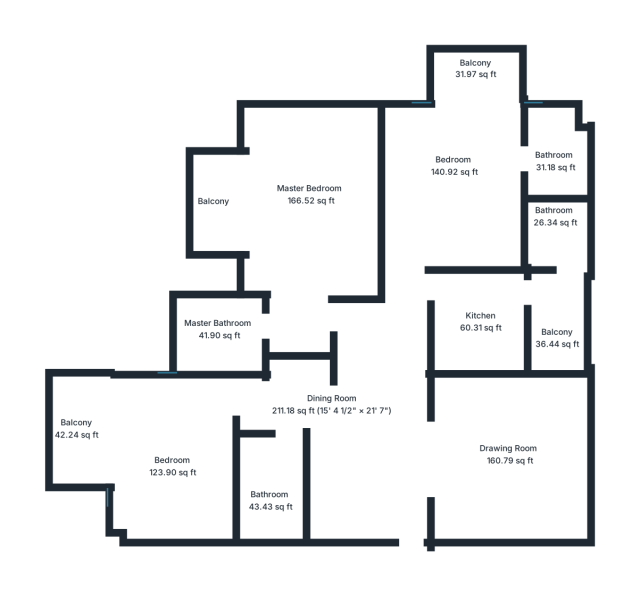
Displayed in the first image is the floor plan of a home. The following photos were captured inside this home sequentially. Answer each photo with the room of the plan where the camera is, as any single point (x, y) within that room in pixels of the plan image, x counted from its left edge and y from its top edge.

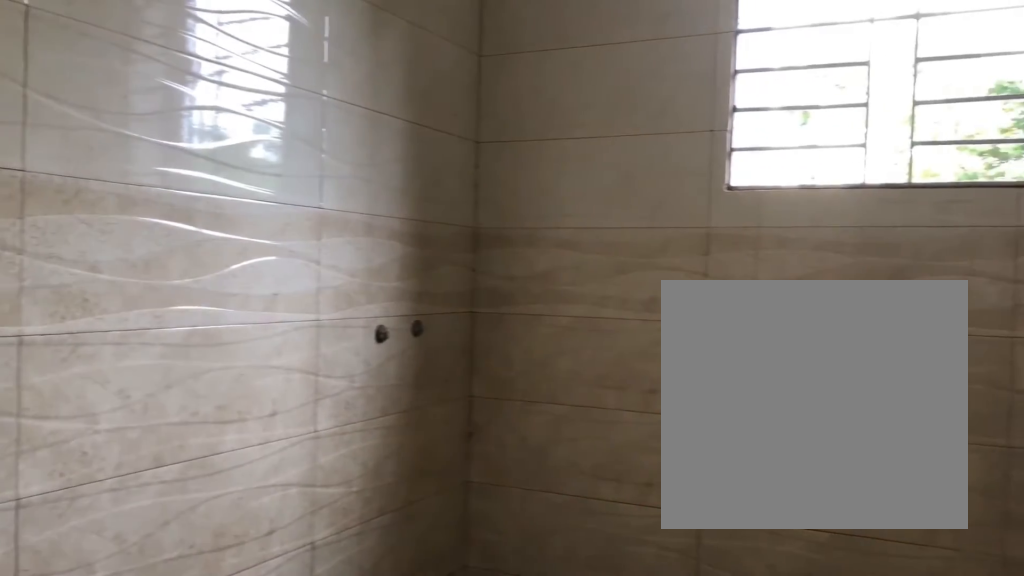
(222, 326)
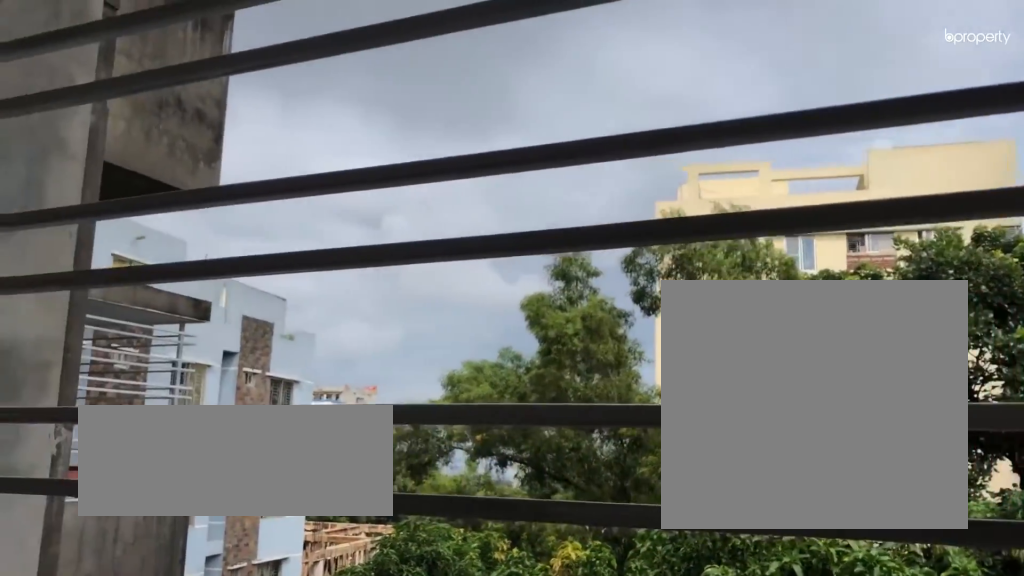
(213, 205)
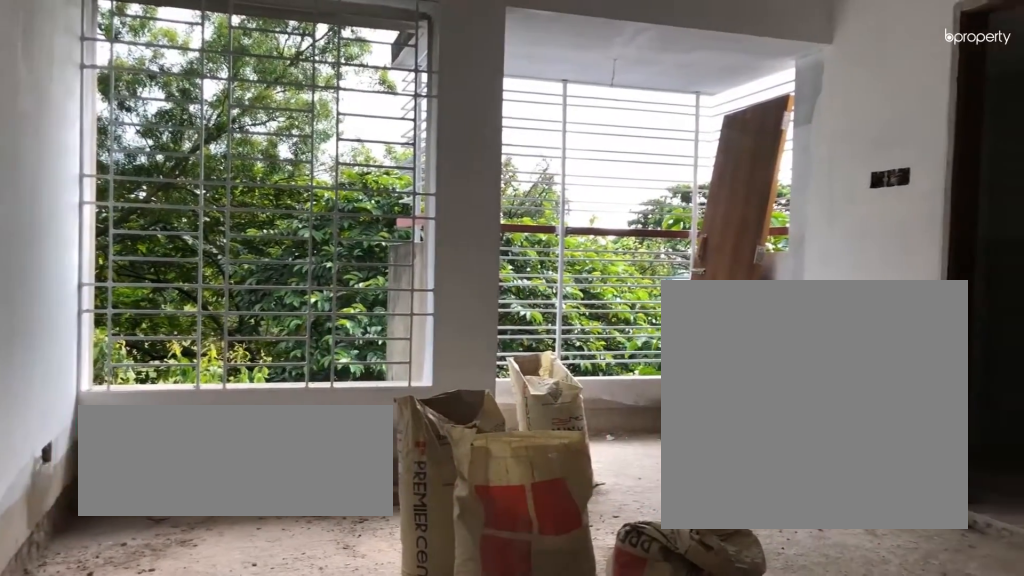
(454, 166)
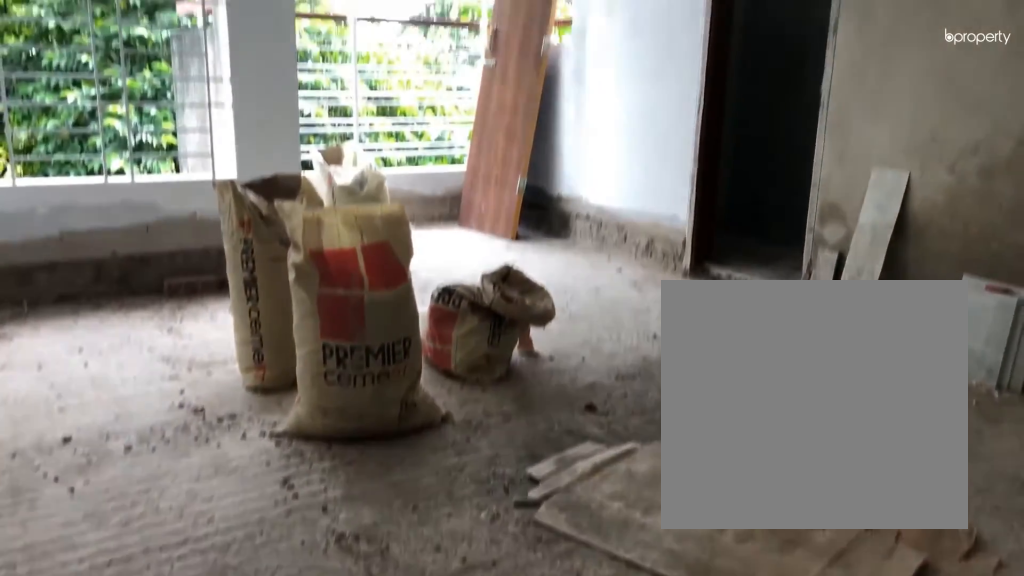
(454, 166)
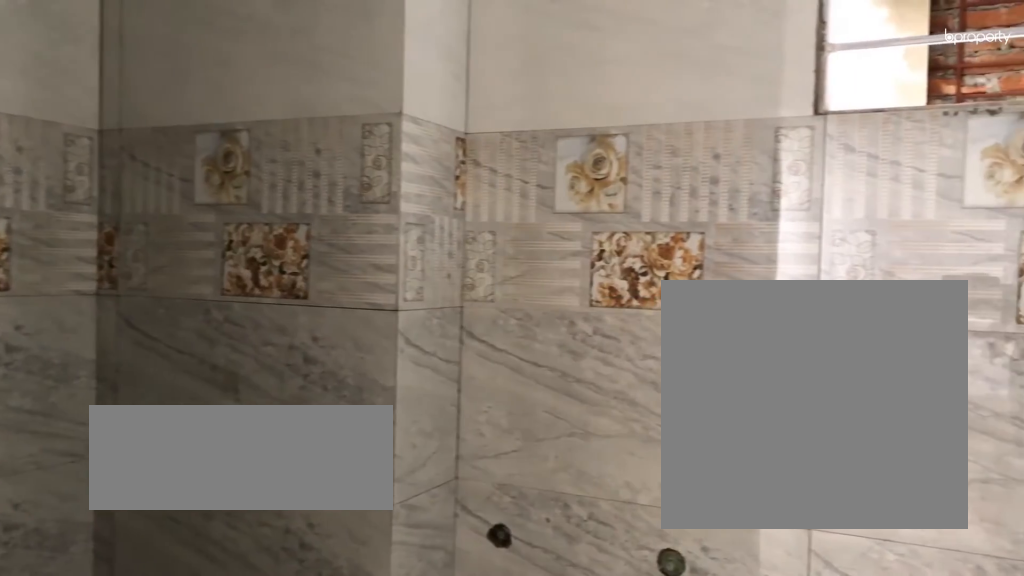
(554, 160)
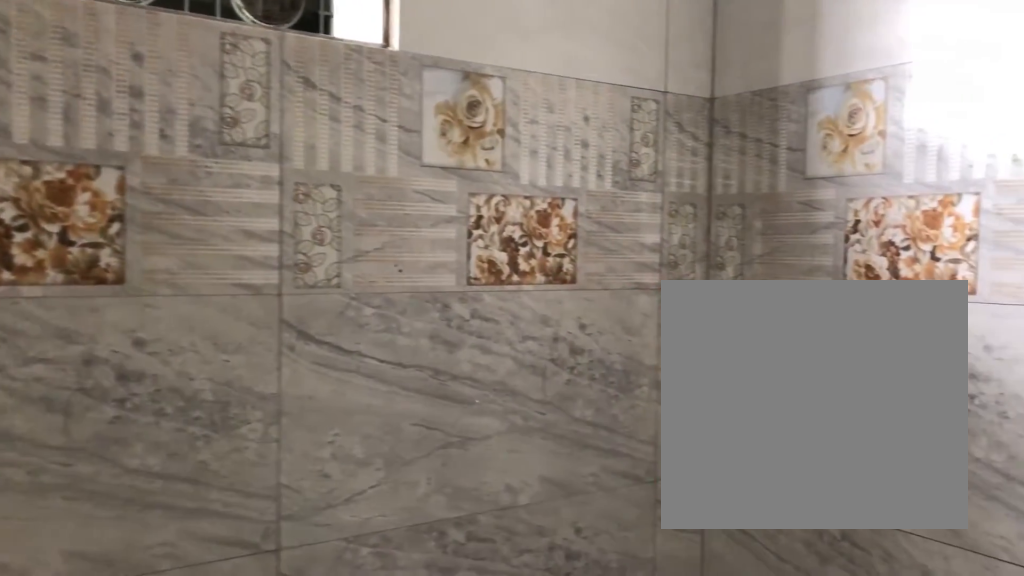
(554, 160)
